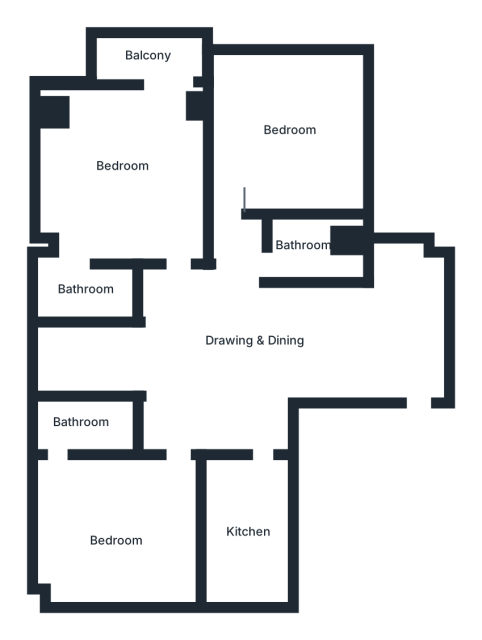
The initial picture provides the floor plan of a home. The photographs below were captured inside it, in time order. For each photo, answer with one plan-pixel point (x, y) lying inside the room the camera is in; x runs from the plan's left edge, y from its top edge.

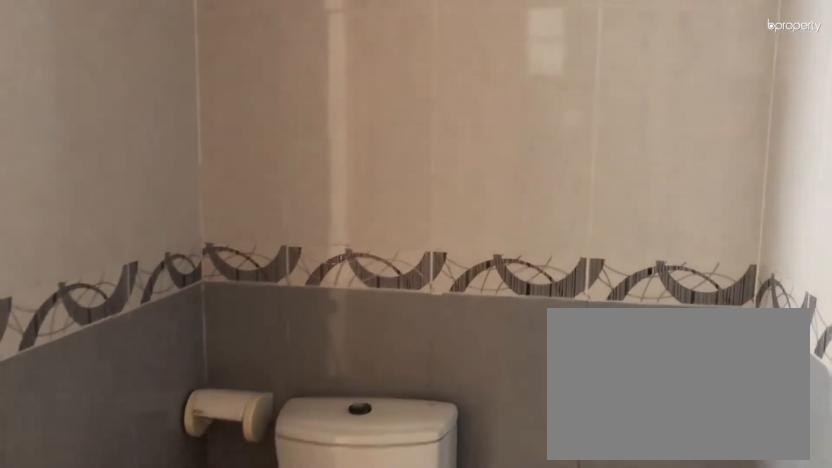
(73, 295)
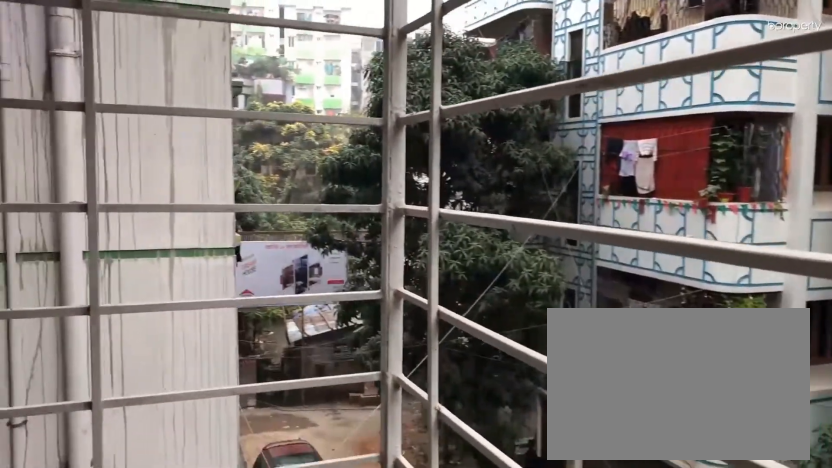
(162, 59)
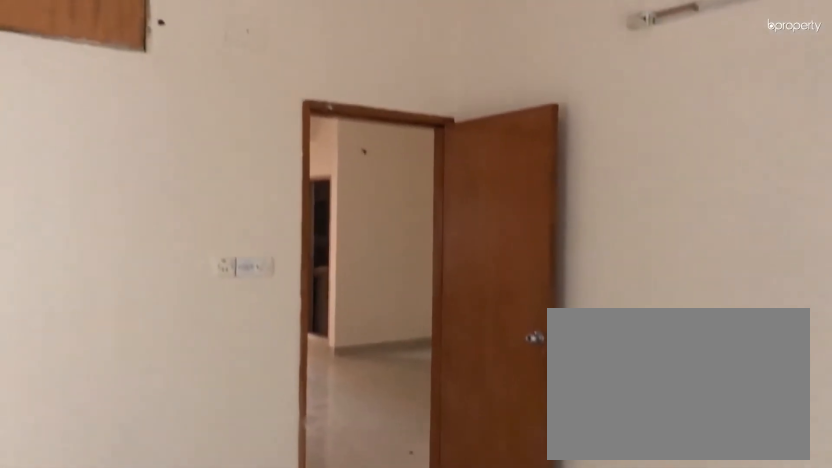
(106, 509)
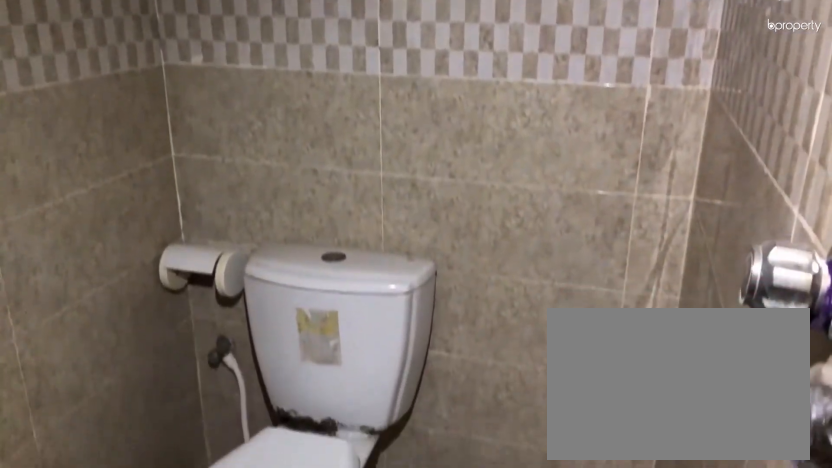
(78, 429)
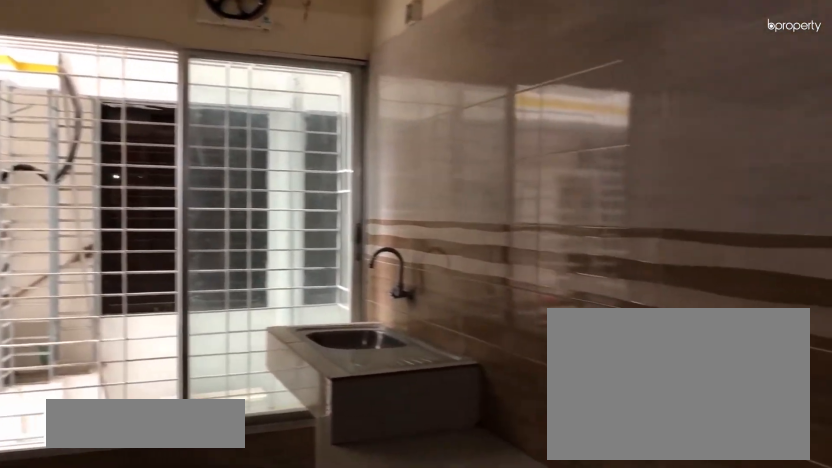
(247, 522)
